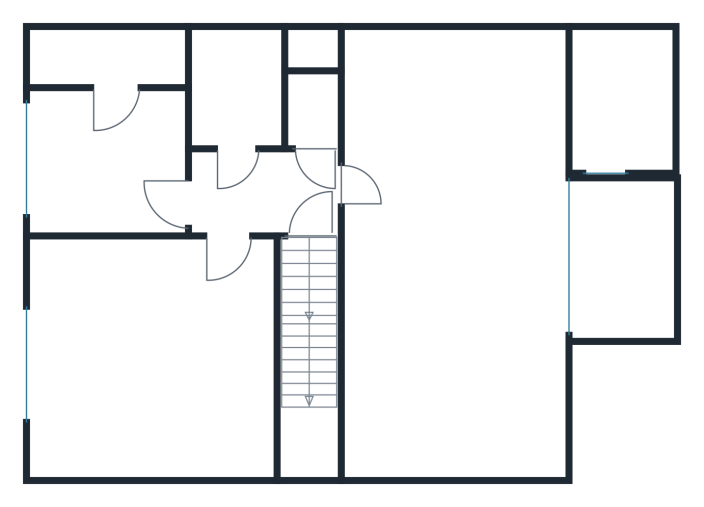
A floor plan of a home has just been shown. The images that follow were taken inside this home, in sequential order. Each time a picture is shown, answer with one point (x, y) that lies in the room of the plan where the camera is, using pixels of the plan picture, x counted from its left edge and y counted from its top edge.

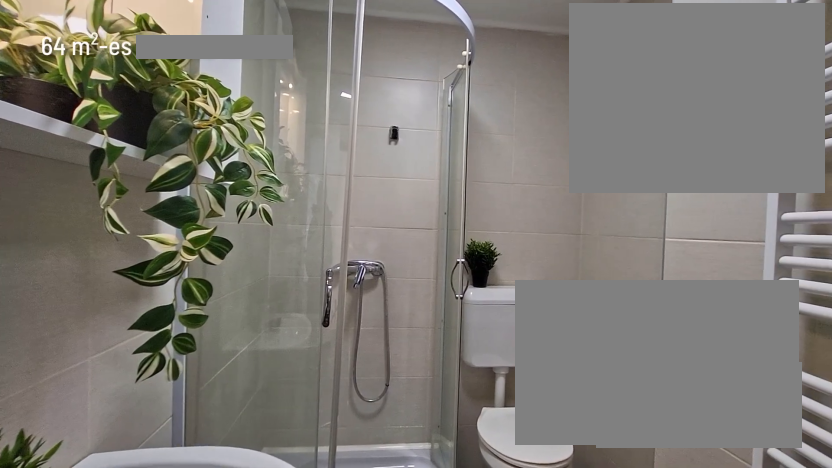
(235, 92)
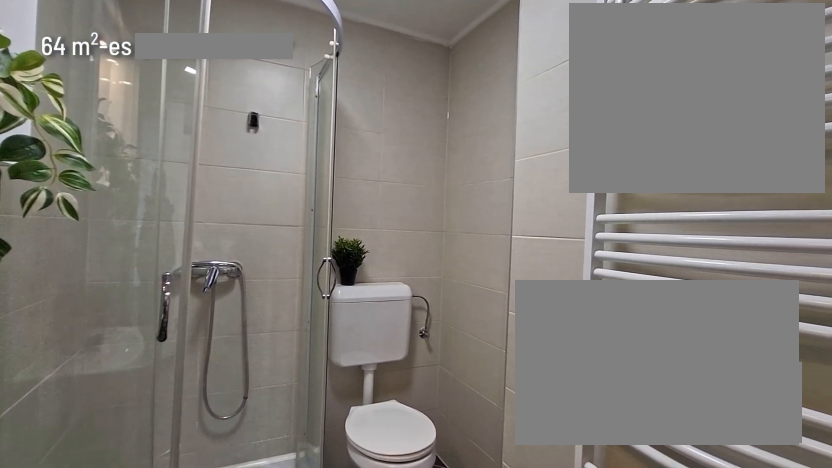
(235, 92)
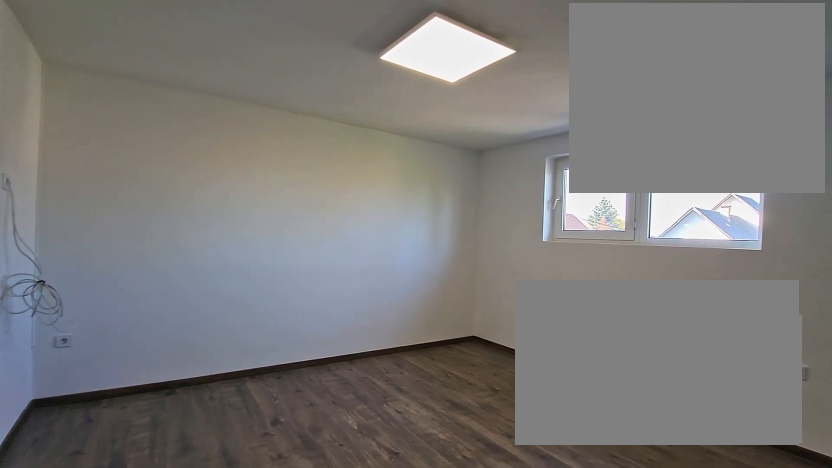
(158, 362)
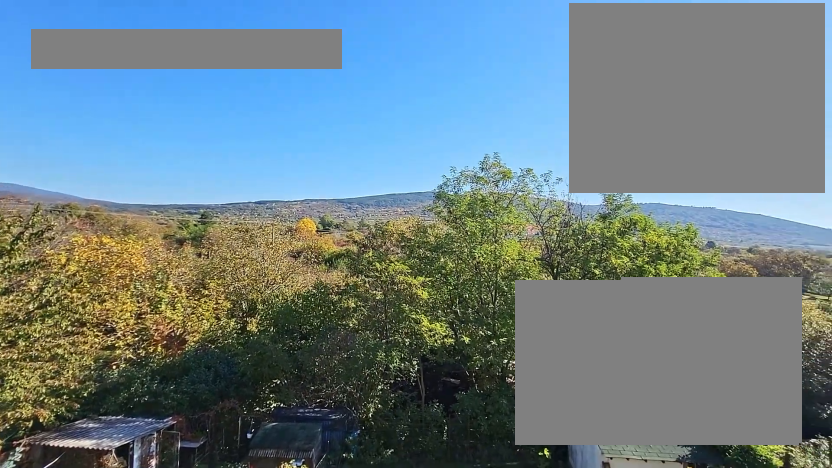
(629, 264)
